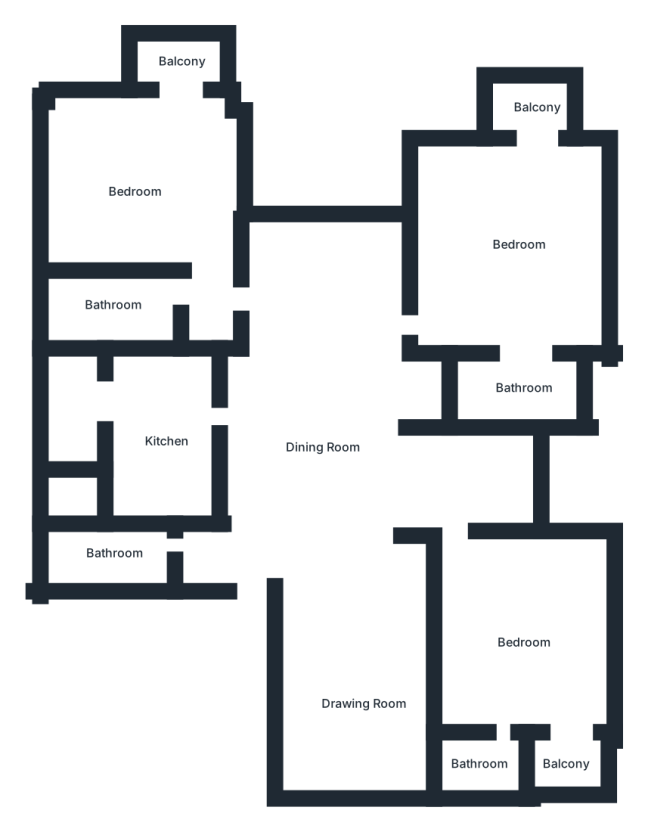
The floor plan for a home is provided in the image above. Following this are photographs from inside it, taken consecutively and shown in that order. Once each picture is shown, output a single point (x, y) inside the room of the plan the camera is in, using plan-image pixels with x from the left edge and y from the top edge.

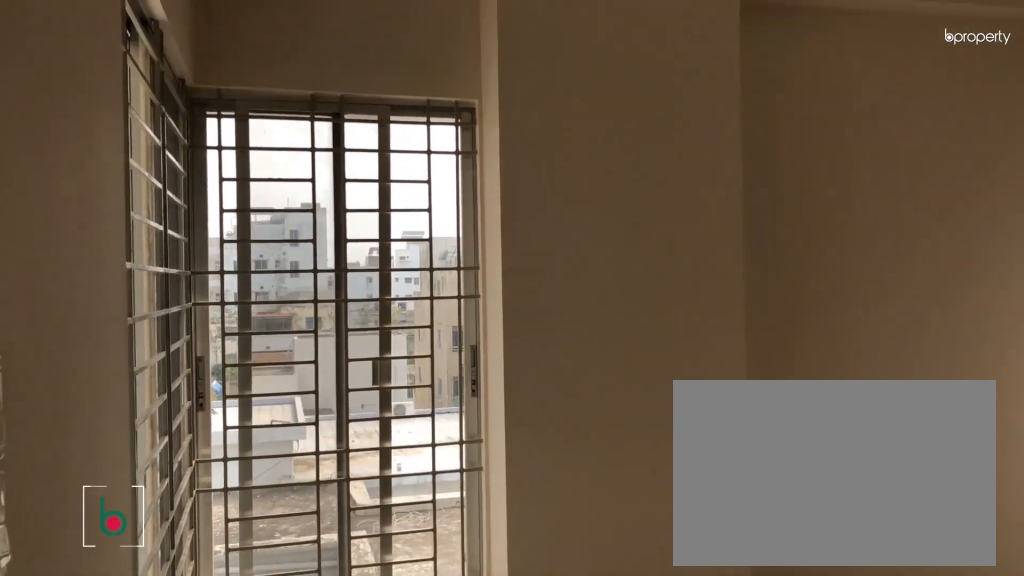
(538, 660)
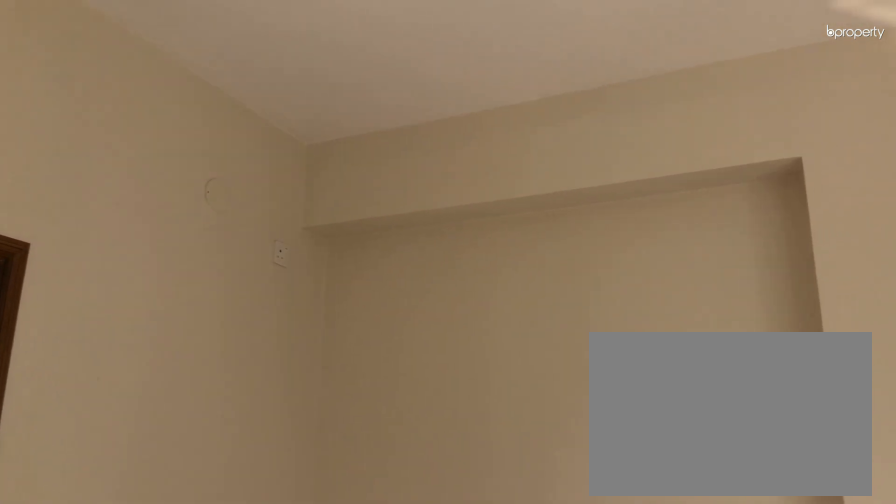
(538, 660)
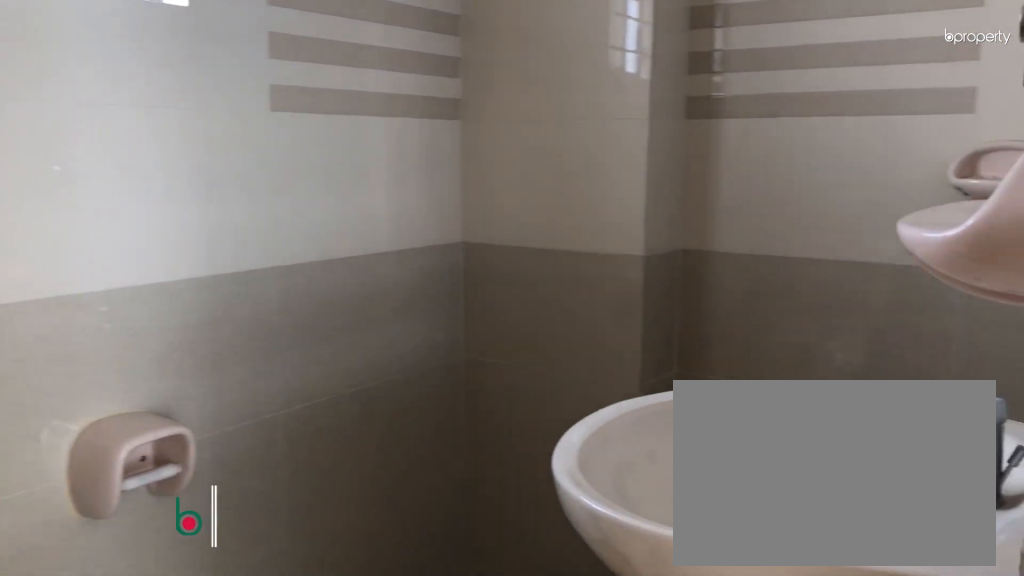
(478, 769)
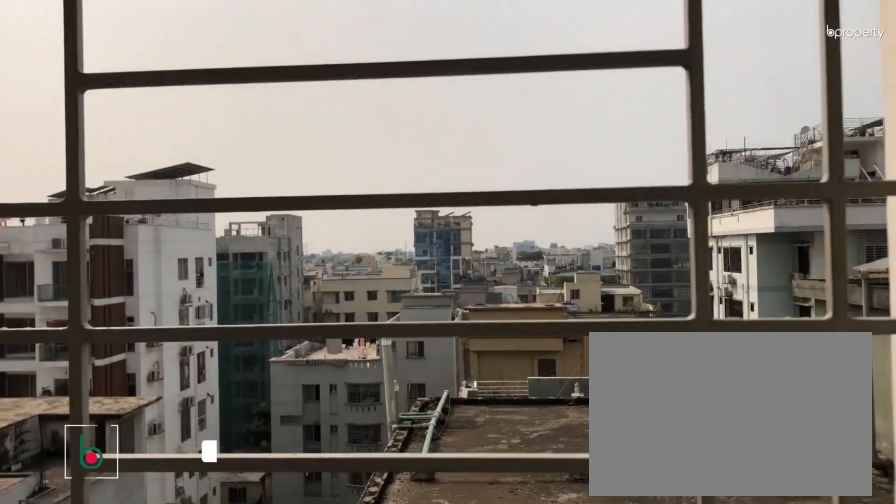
(567, 769)
